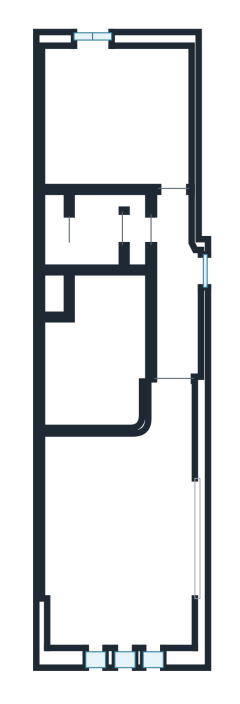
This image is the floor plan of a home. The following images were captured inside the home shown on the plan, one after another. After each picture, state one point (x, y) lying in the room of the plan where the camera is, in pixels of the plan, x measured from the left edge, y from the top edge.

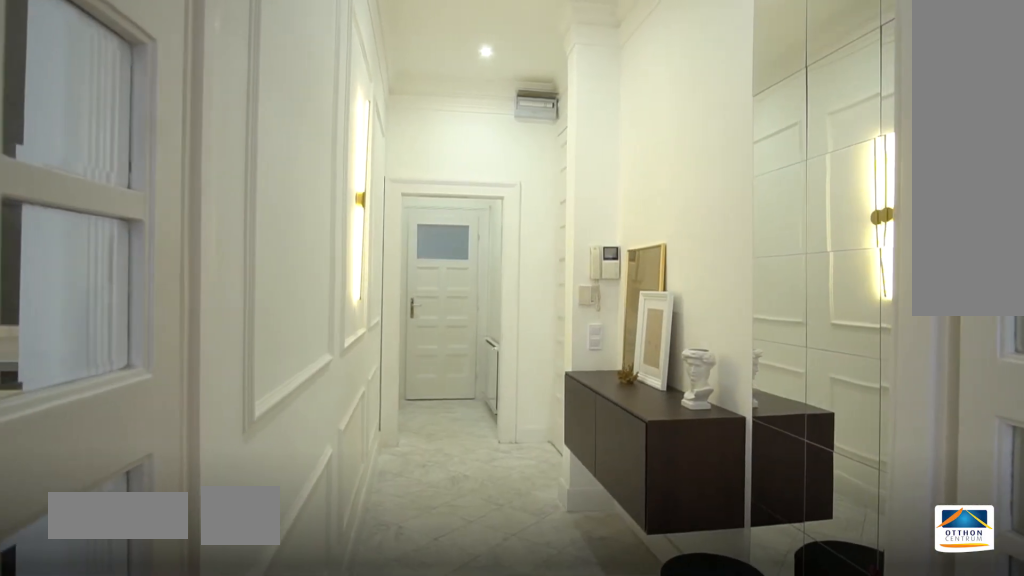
(178, 296)
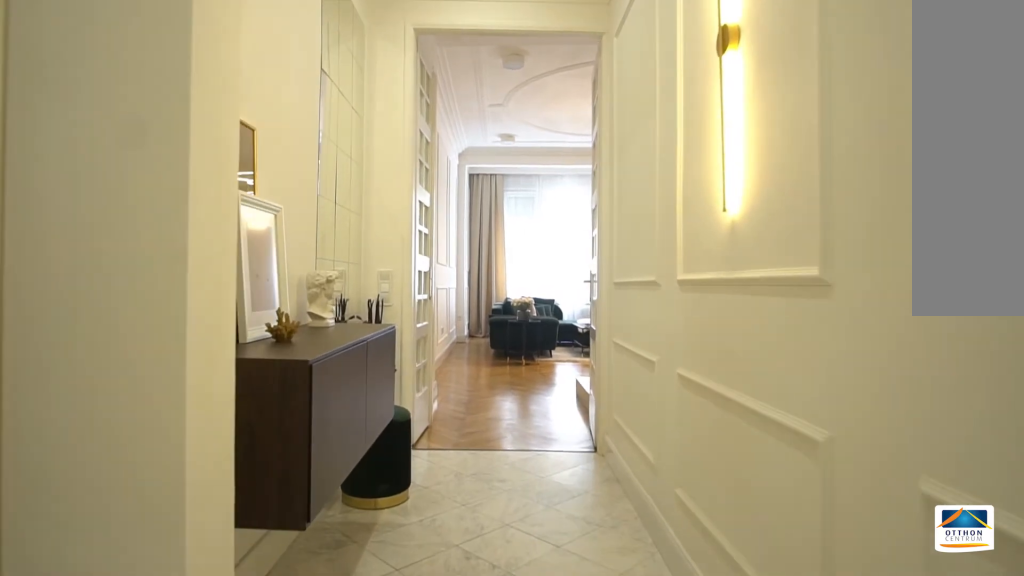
(178, 296)
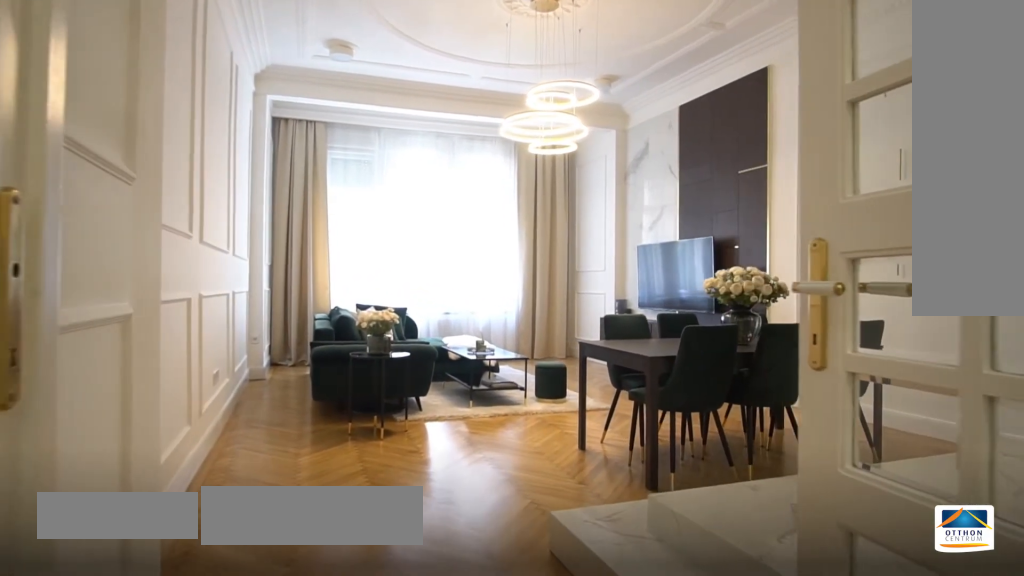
(117, 537)
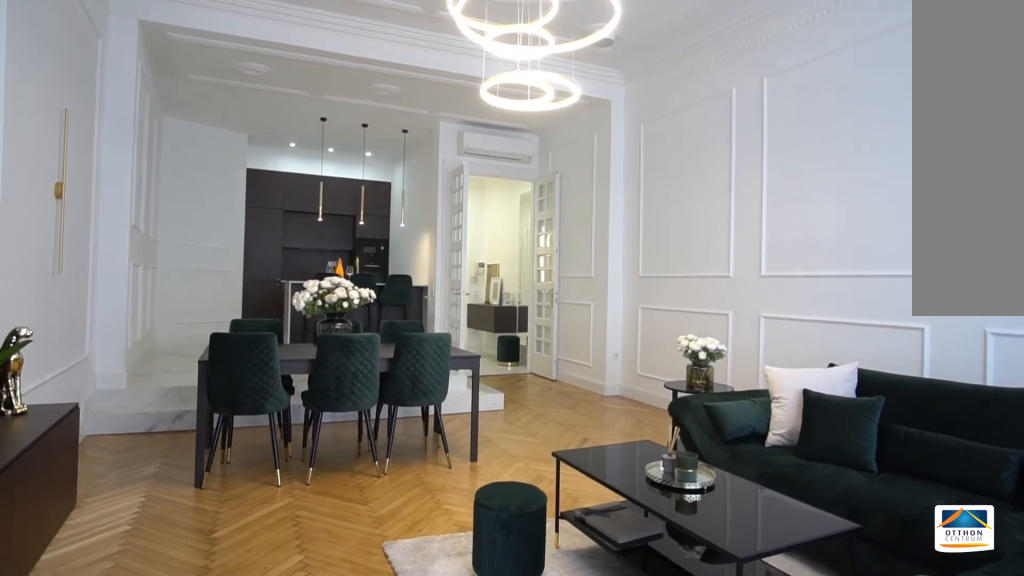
(117, 537)
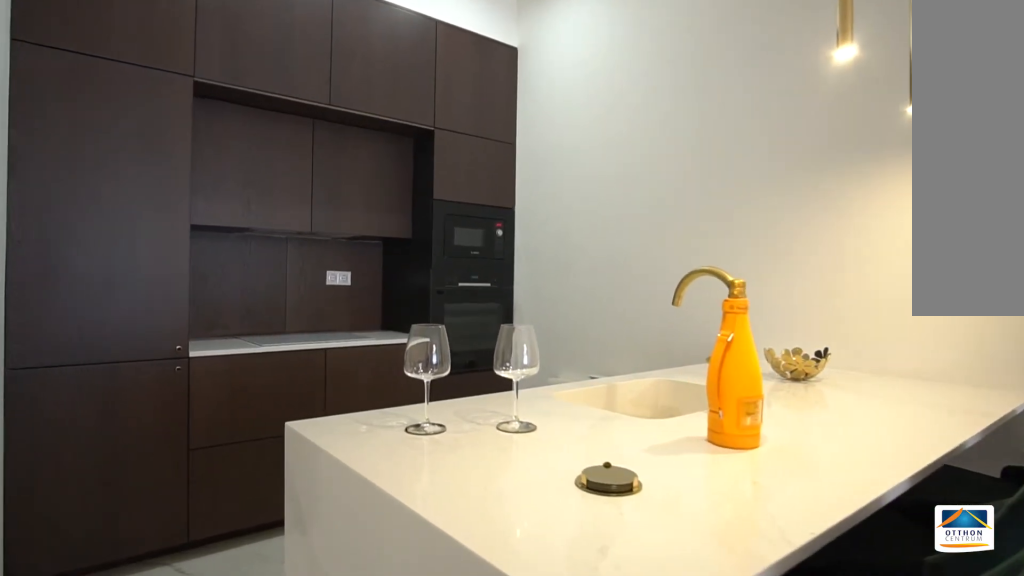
(101, 356)
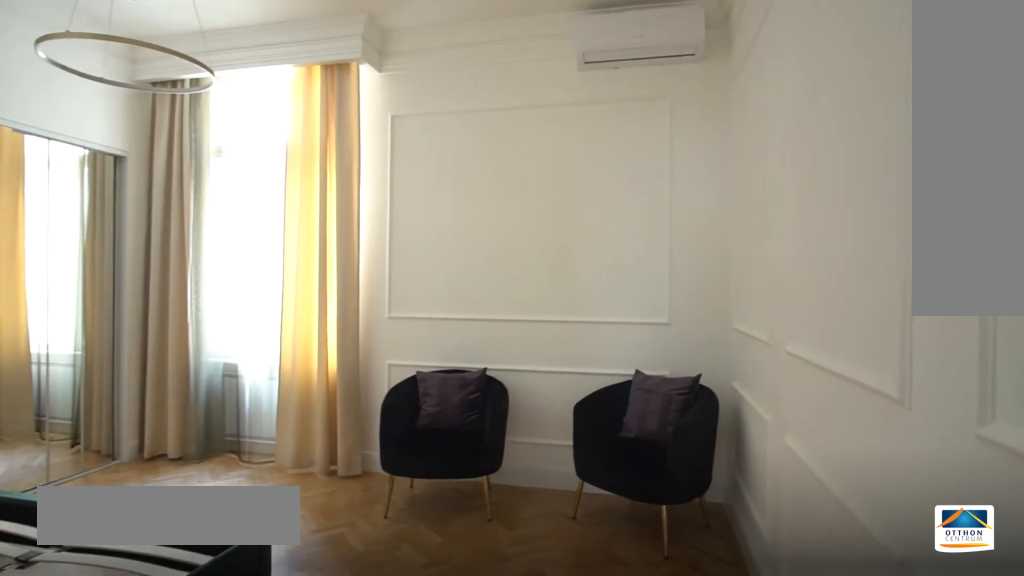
(123, 124)
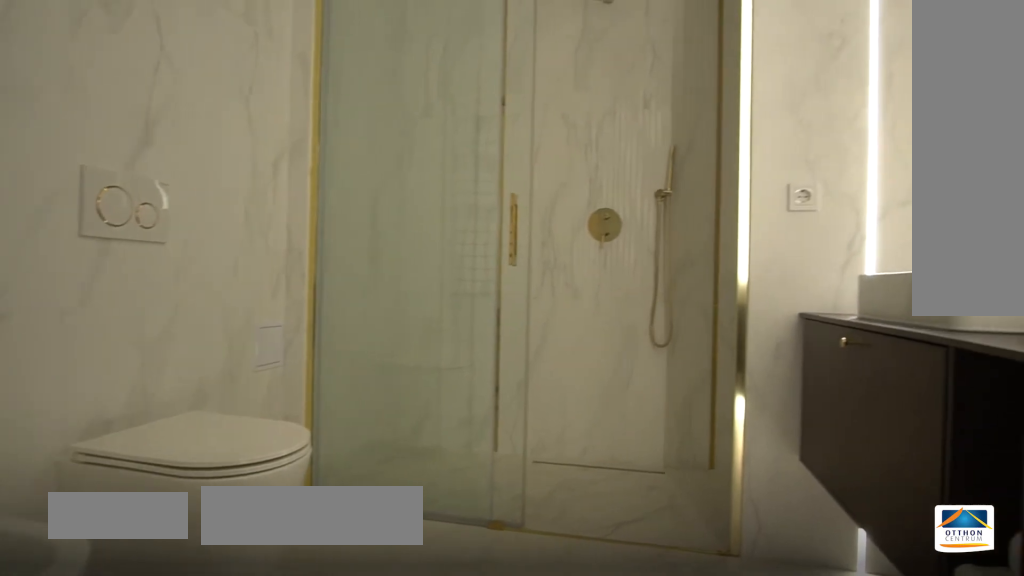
(97, 227)
